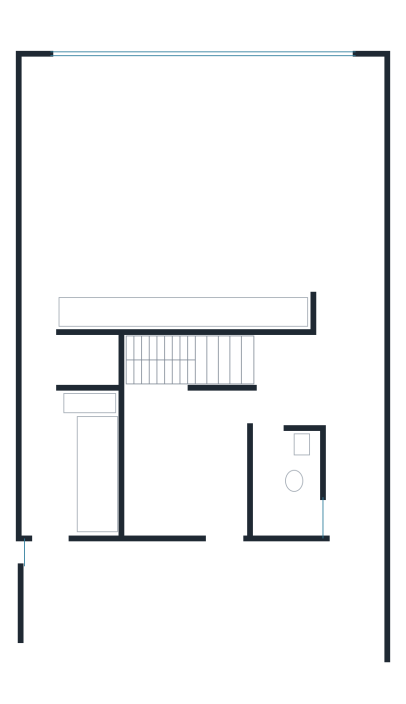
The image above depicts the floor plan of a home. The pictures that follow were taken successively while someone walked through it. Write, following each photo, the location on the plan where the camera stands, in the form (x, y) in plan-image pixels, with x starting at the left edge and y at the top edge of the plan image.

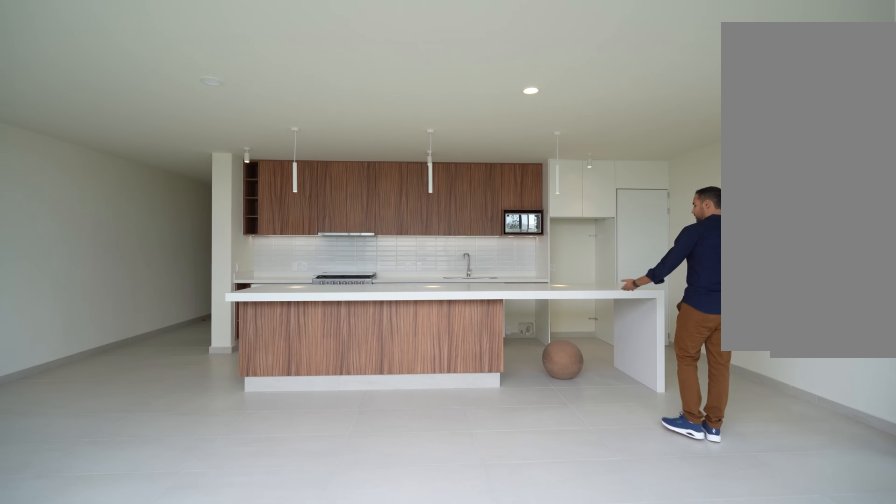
(167, 81)
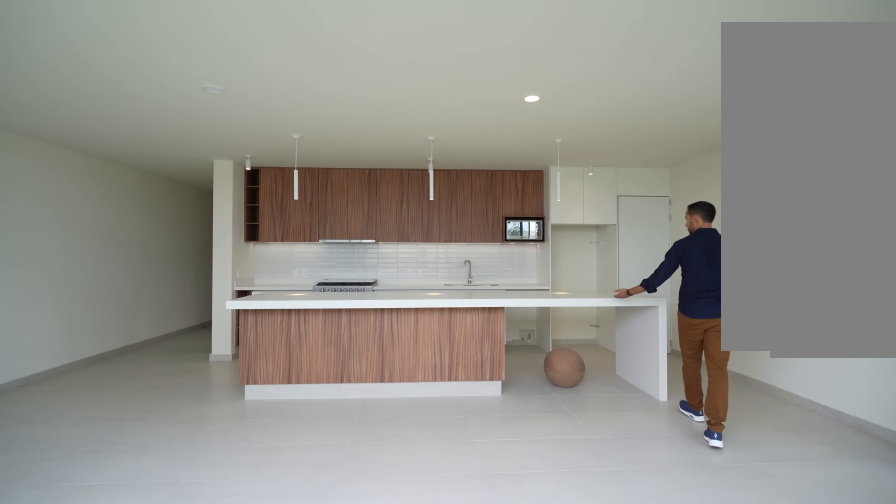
(167, 81)
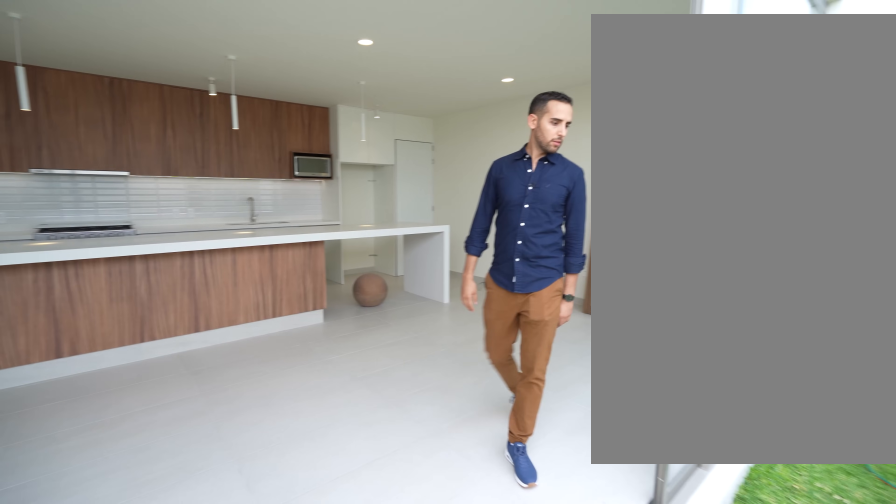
(168, 75)
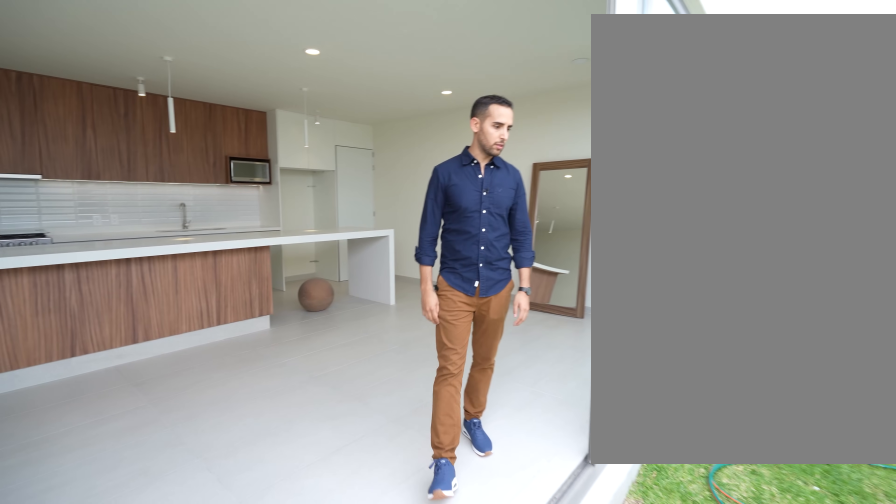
(168, 70)
